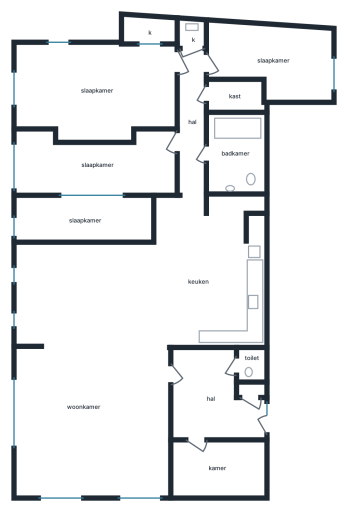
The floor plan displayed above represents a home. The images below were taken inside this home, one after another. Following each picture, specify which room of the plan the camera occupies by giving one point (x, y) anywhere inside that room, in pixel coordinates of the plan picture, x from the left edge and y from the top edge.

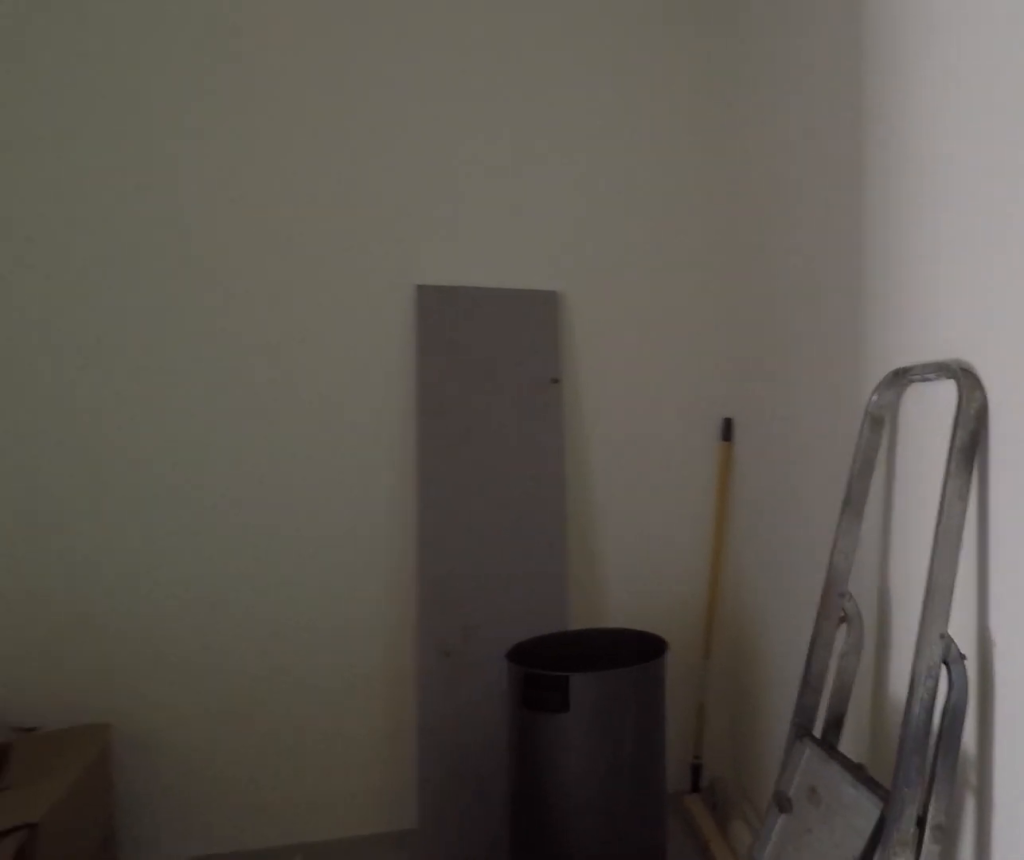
(217, 467)
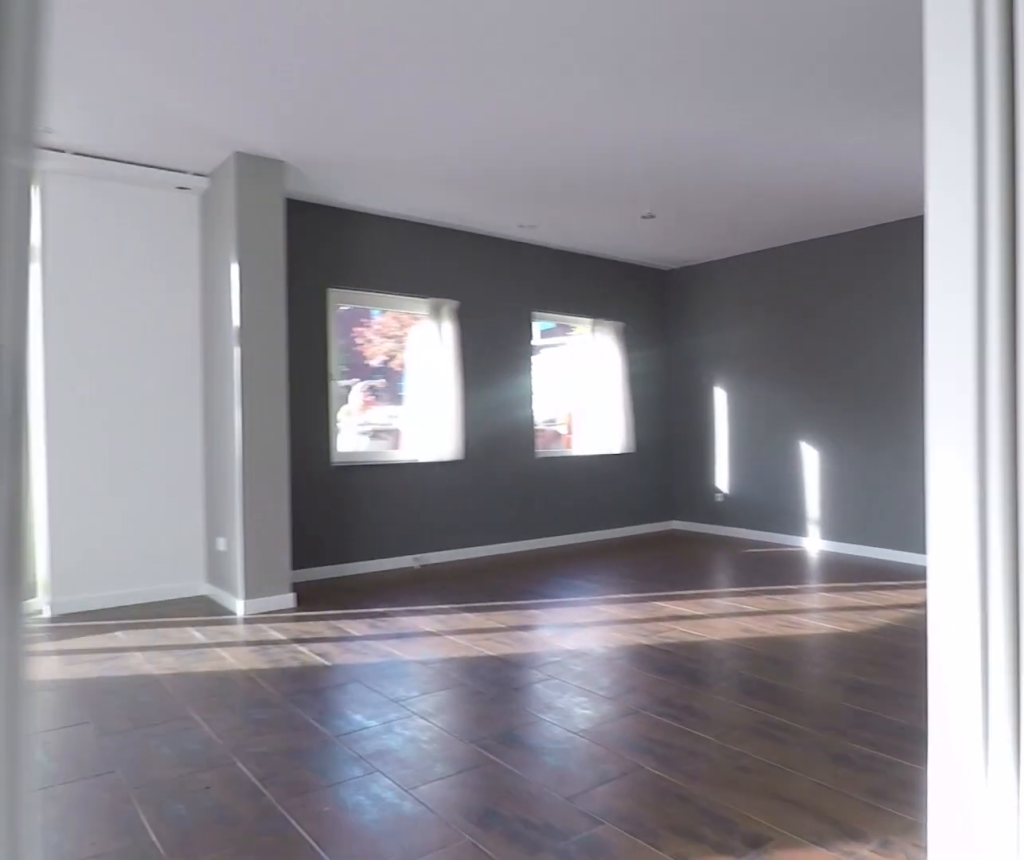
(210, 397)
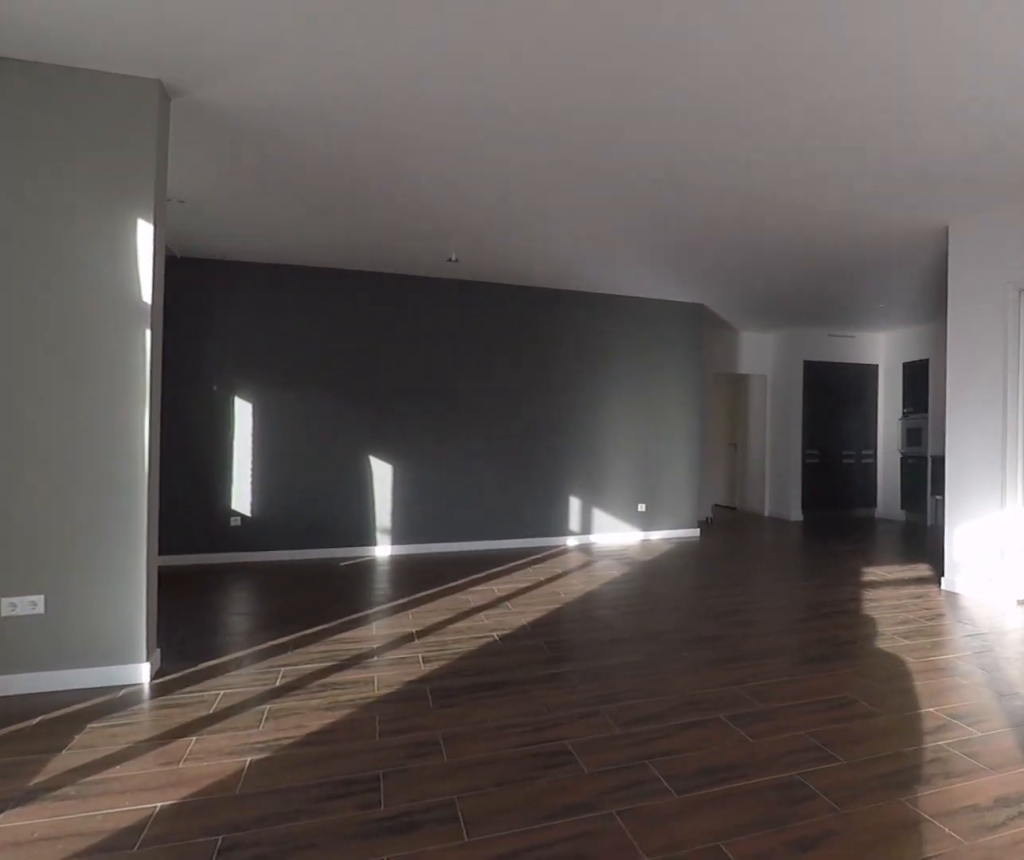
(91, 371)
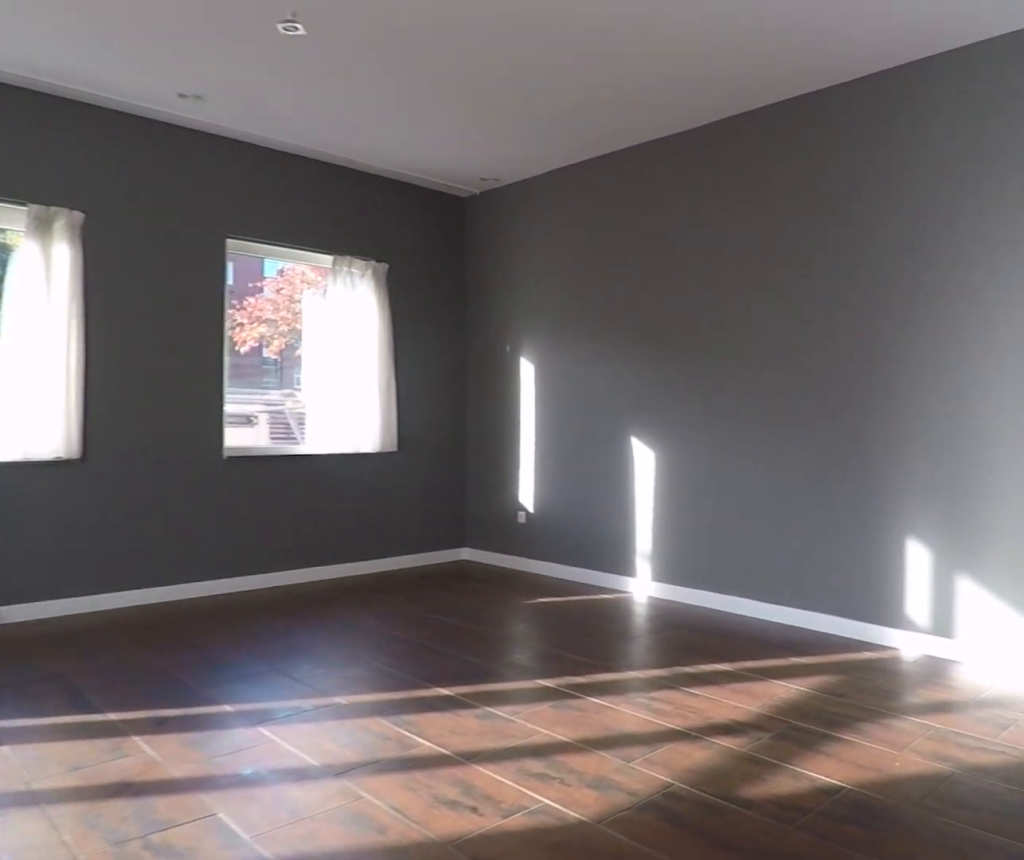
(91, 371)
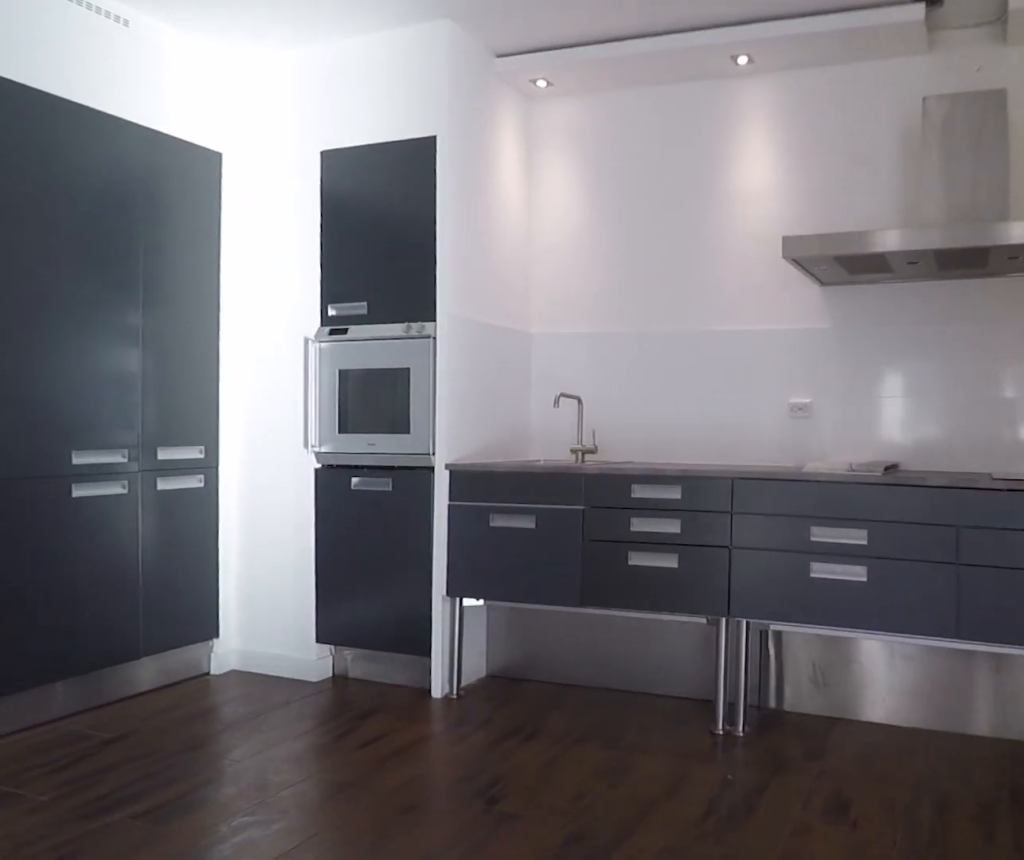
(210, 273)
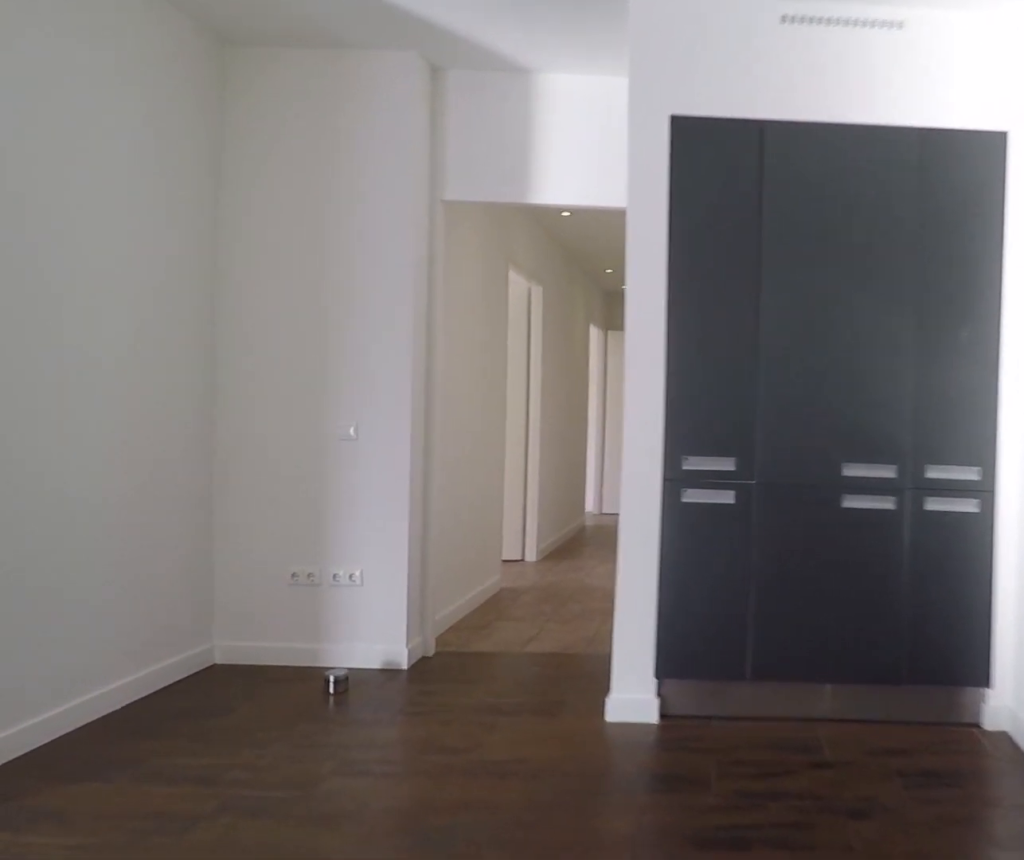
(210, 273)
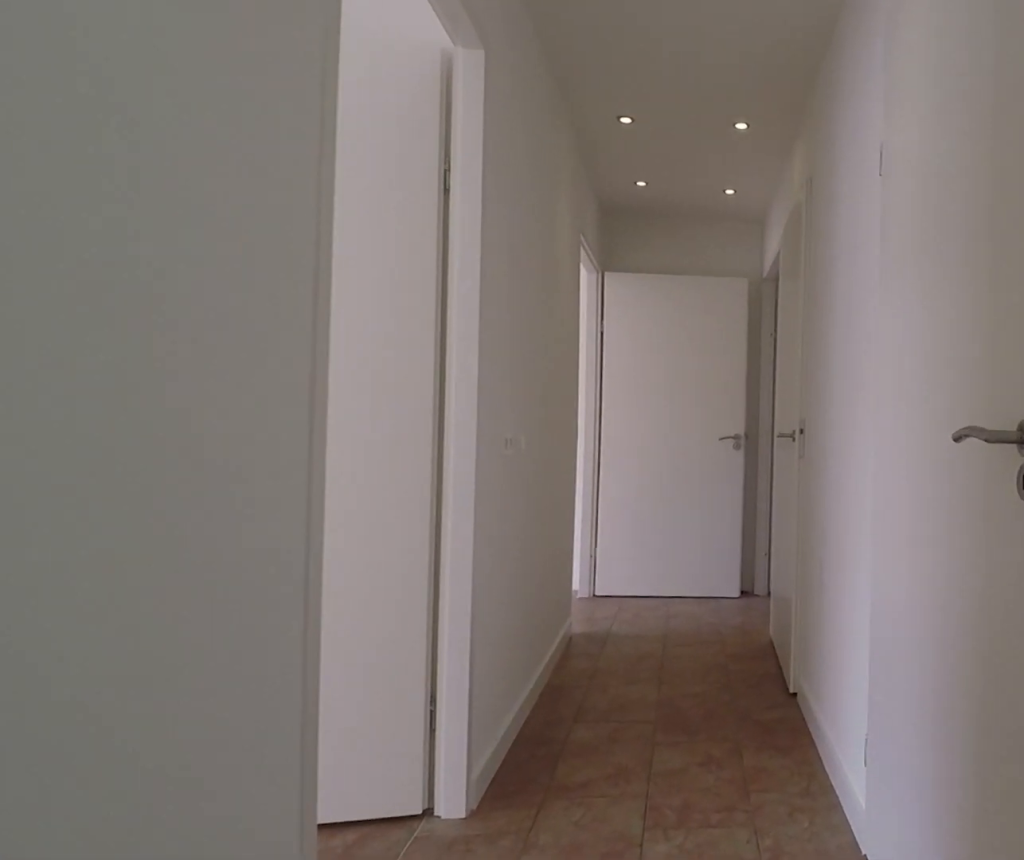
(192, 120)
